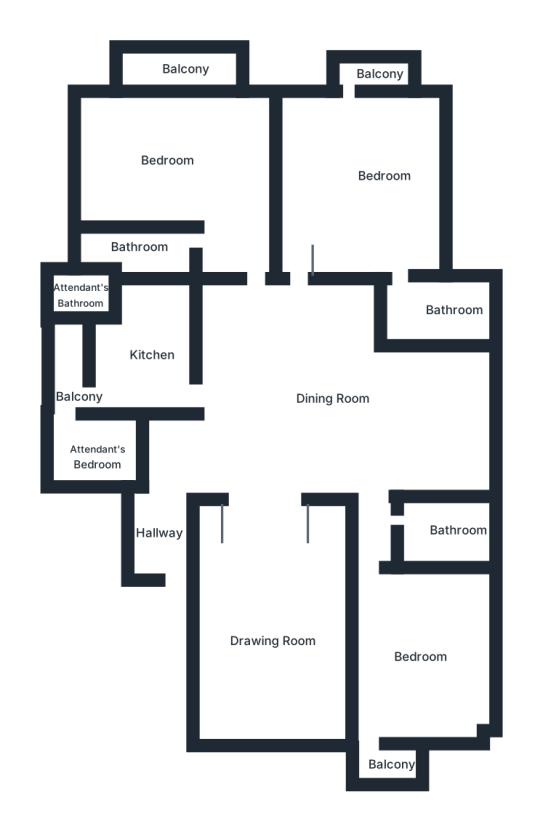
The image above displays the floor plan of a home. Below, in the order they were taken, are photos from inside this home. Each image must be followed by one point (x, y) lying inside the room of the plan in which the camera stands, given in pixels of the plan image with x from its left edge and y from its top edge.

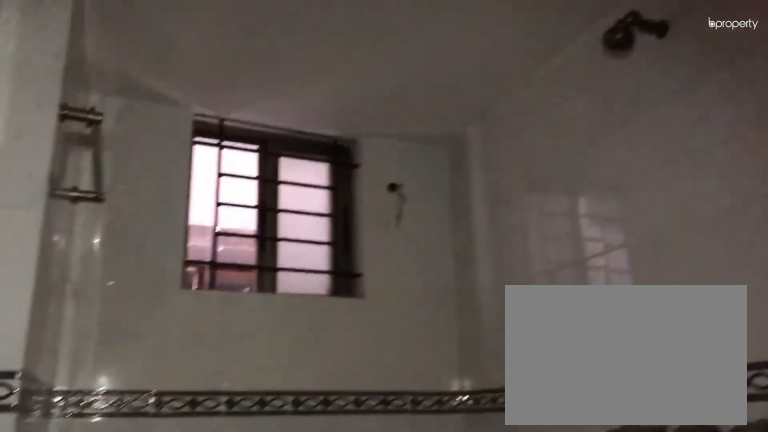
(436, 526)
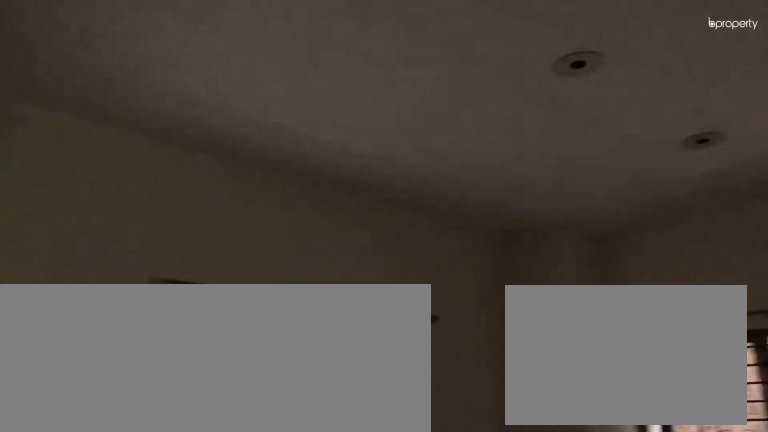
(404, 649)
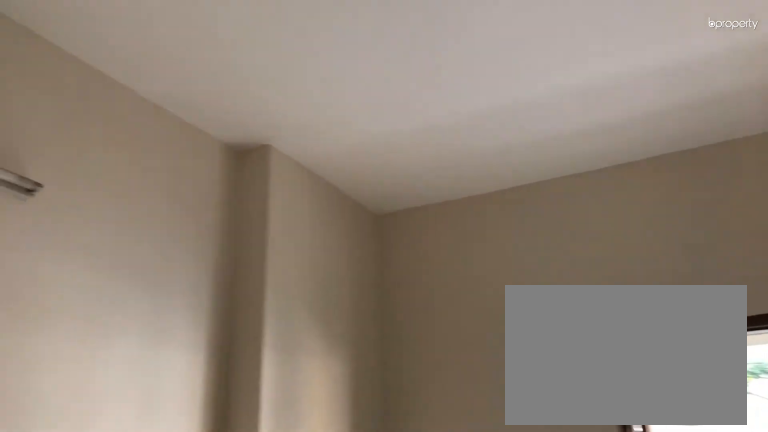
(366, 150)
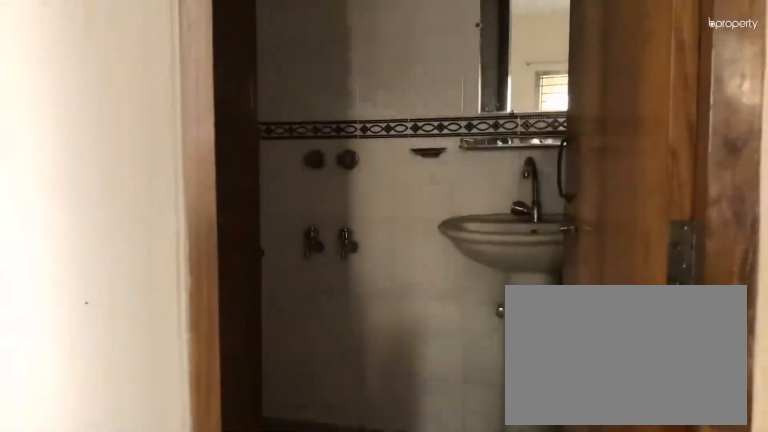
(366, 150)
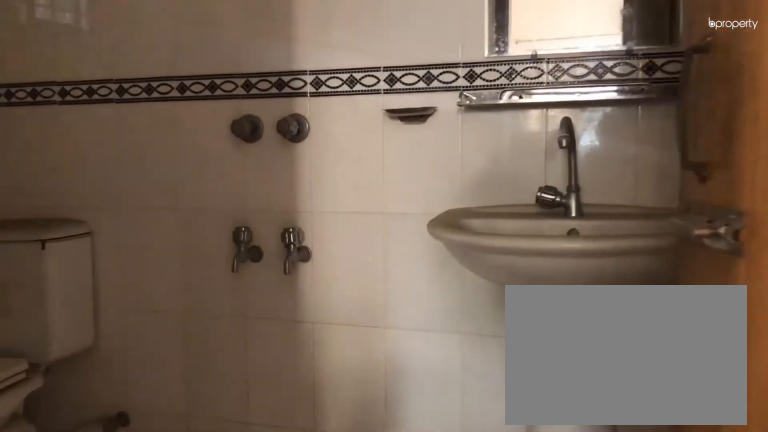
(428, 308)
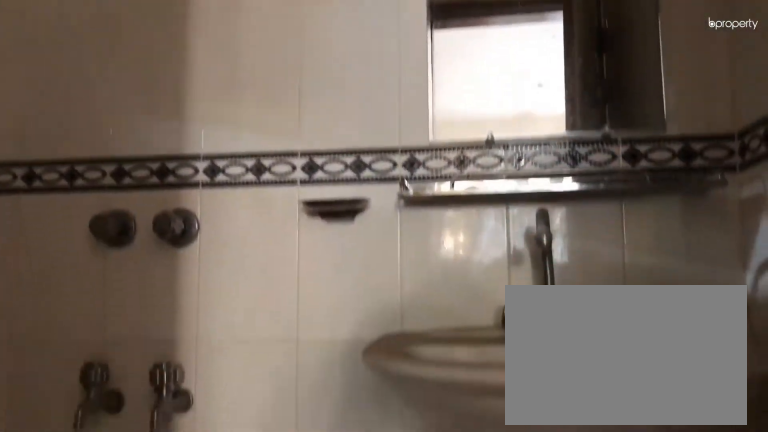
(428, 308)
